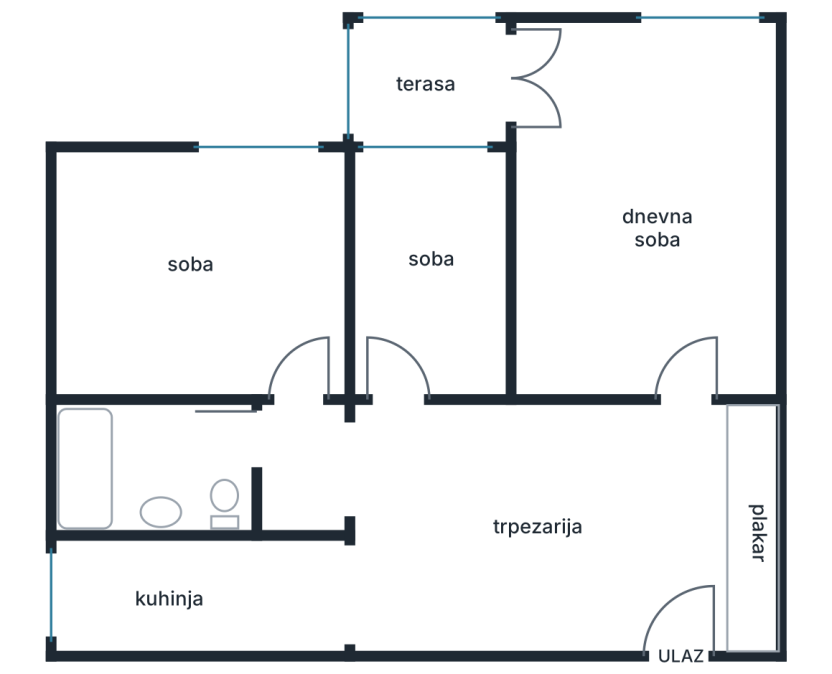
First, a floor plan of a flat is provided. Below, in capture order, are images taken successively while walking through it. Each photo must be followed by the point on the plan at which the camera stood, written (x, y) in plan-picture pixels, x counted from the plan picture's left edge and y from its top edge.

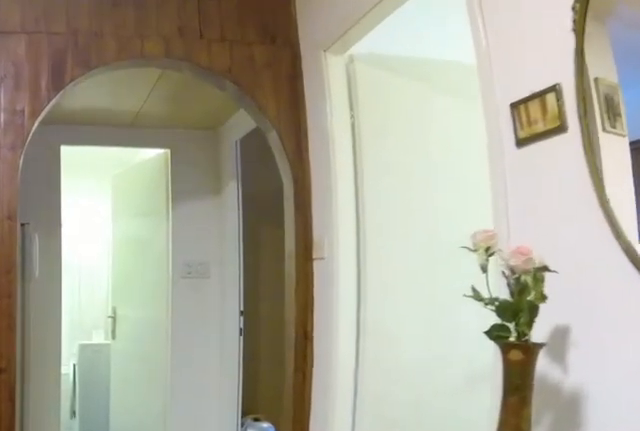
(555, 431)
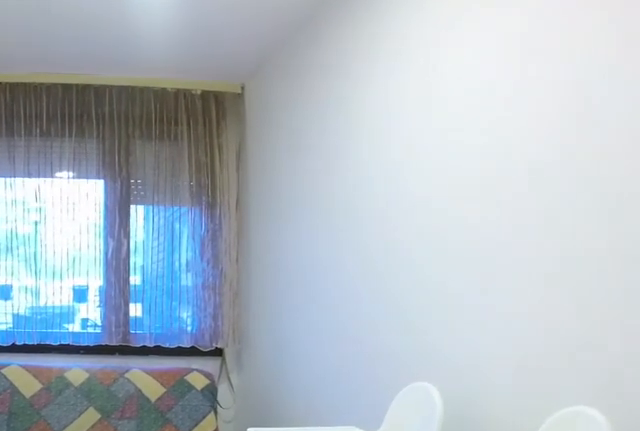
(396, 404)
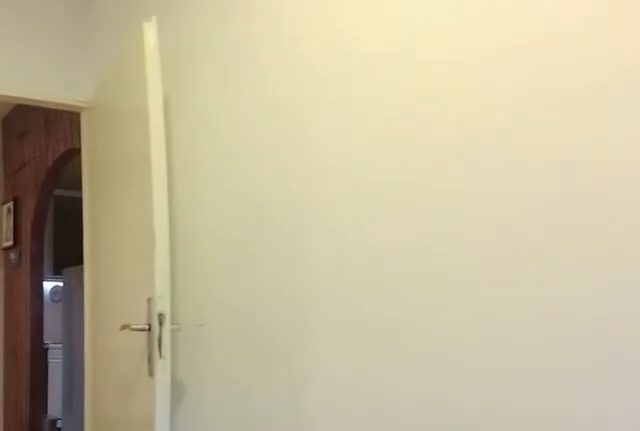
(438, 175)
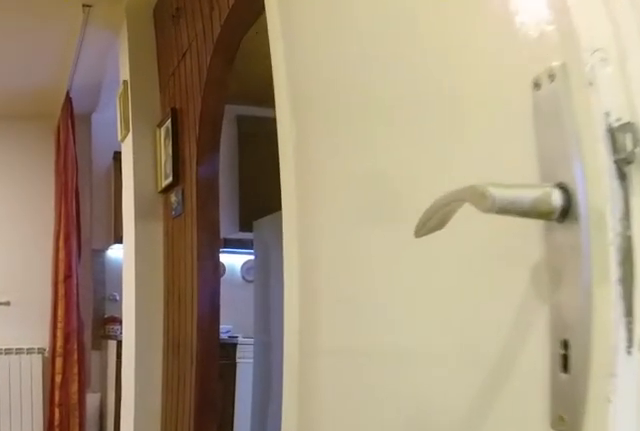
(415, 294)
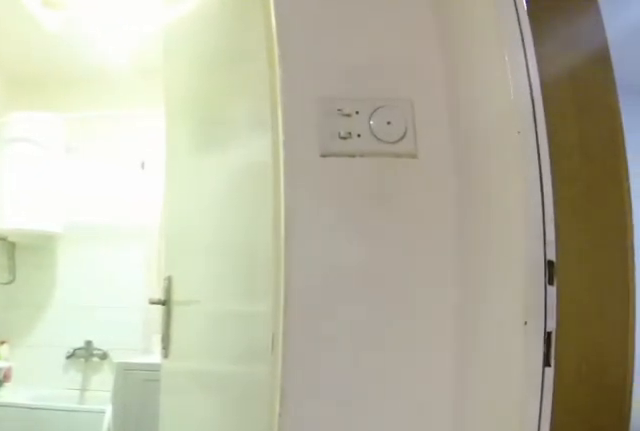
(368, 451)
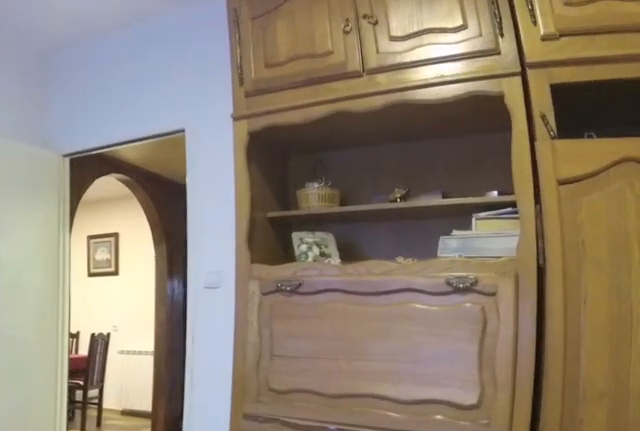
(229, 238)
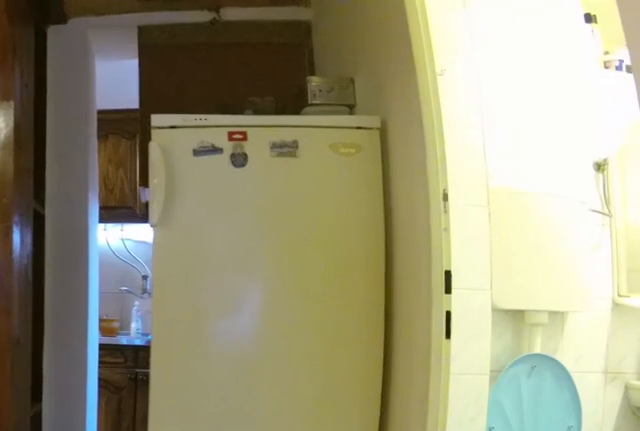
(295, 342)
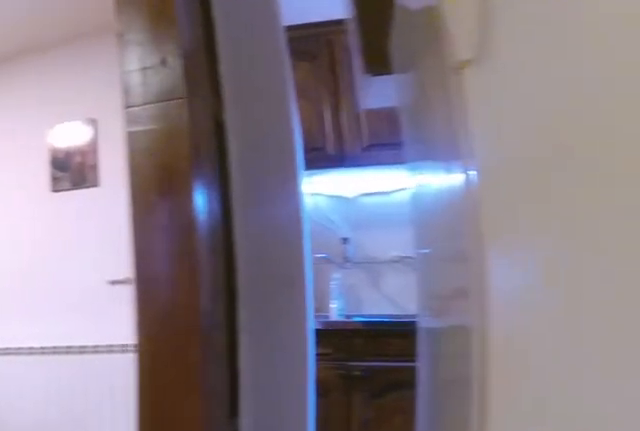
(278, 428)
